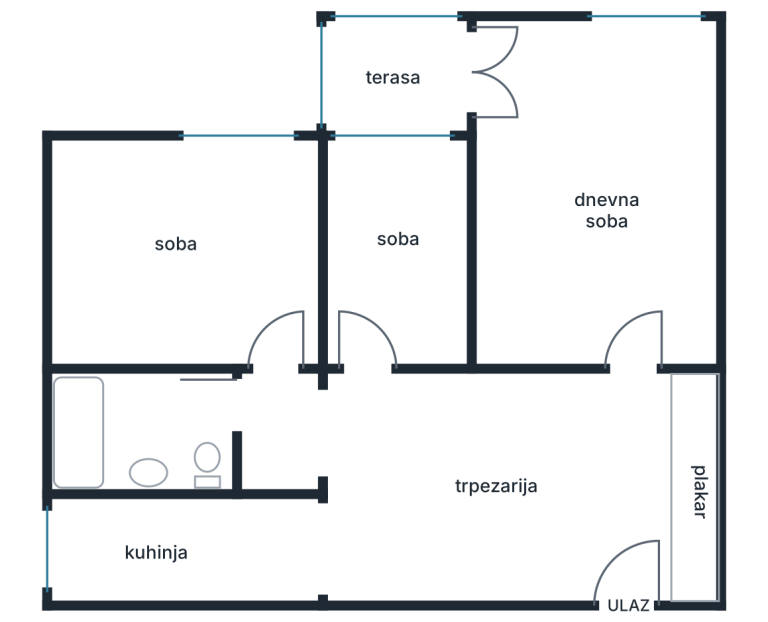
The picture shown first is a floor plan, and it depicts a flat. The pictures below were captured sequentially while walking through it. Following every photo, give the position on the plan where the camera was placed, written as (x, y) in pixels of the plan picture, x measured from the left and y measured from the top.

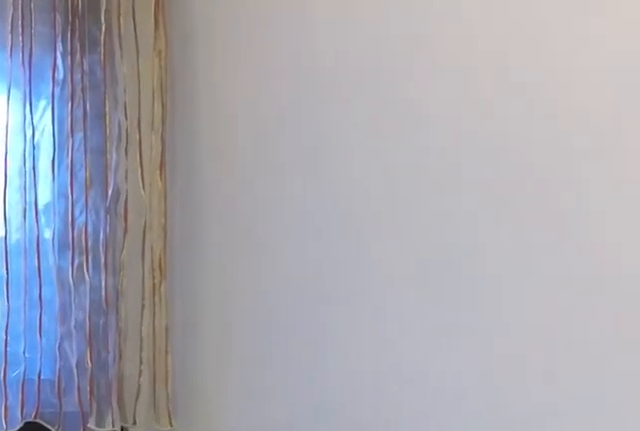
(392, 217)
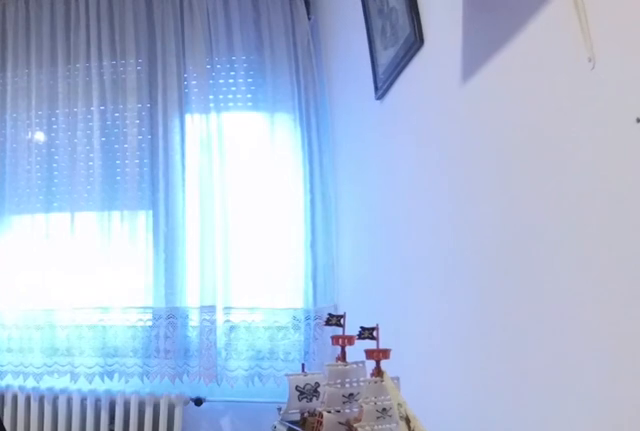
(287, 327)
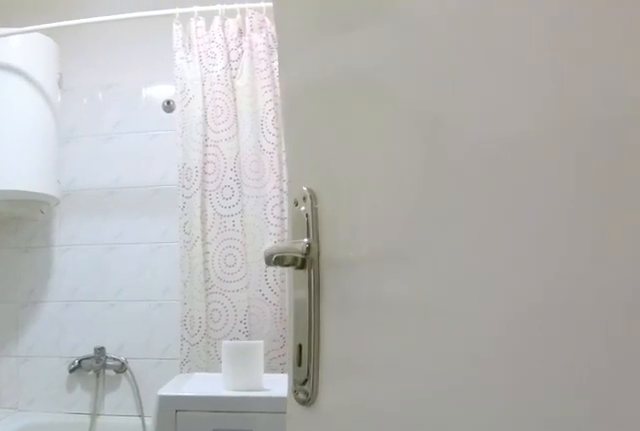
(260, 386)
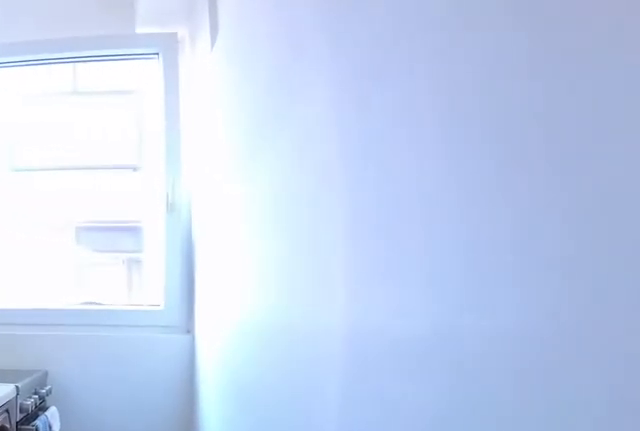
(252, 549)
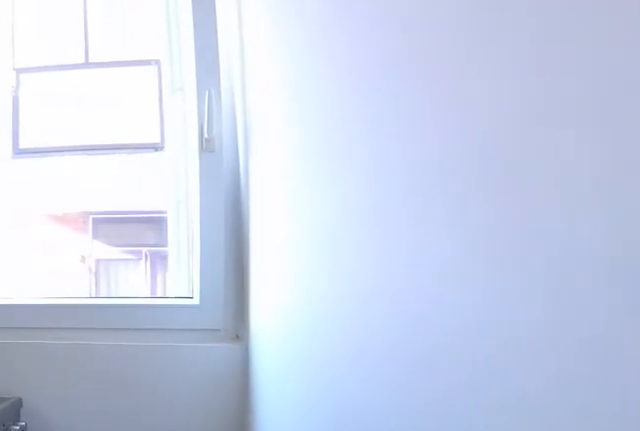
(193, 545)
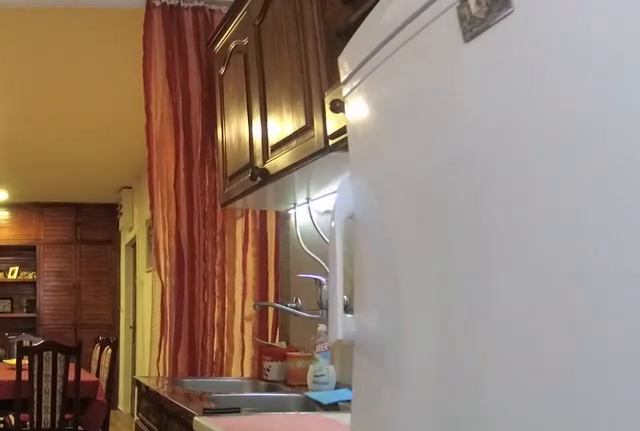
(152, 544)
